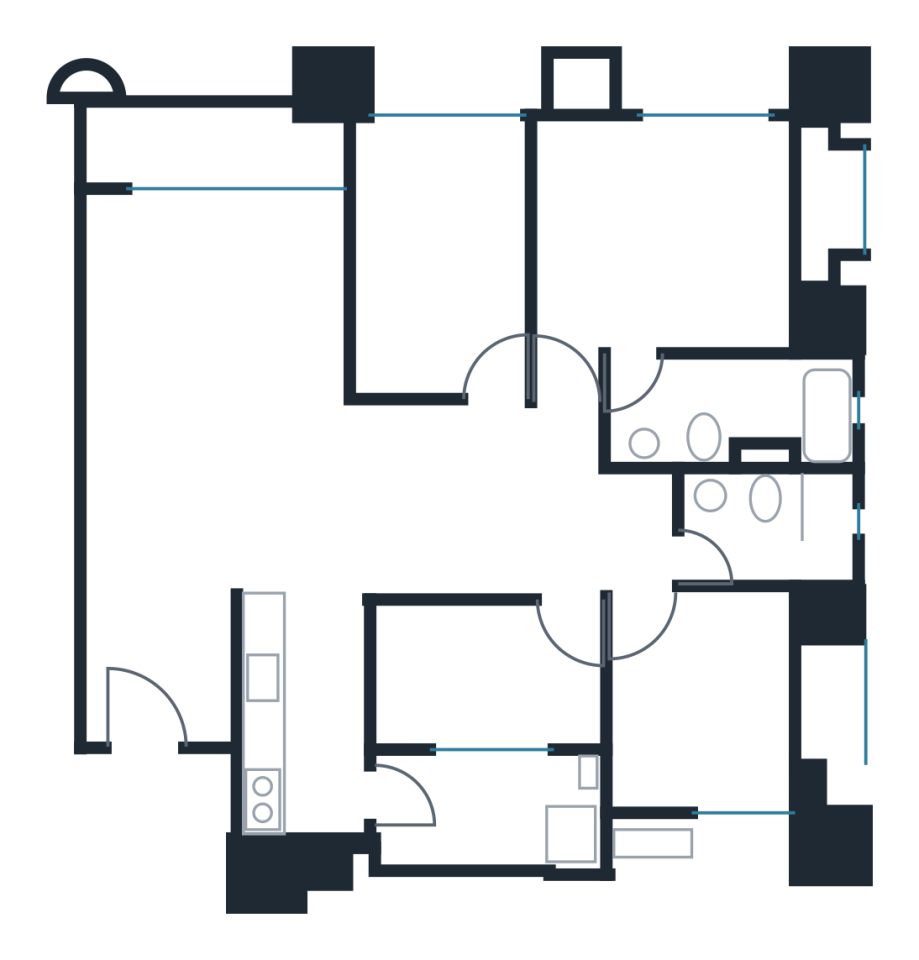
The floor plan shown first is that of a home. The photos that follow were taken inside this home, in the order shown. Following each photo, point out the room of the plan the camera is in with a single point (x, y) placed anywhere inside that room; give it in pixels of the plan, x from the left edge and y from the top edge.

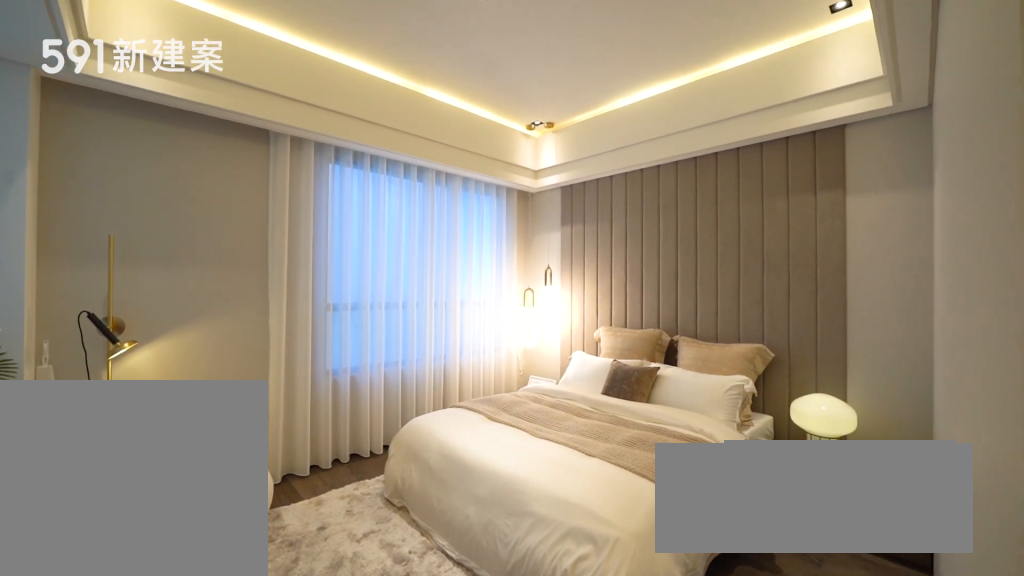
(668, 238)
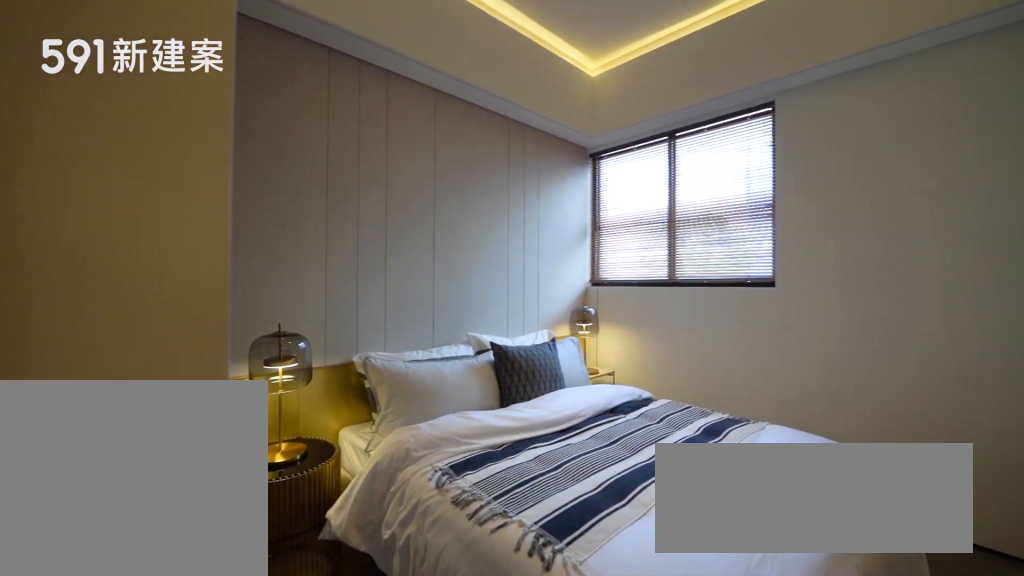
(703, 711)
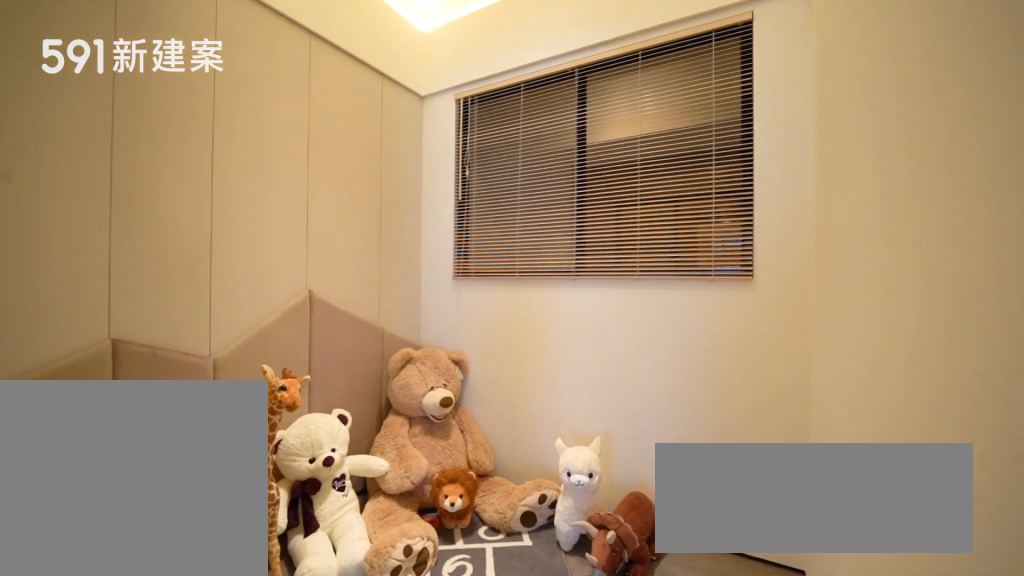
(481, 677)
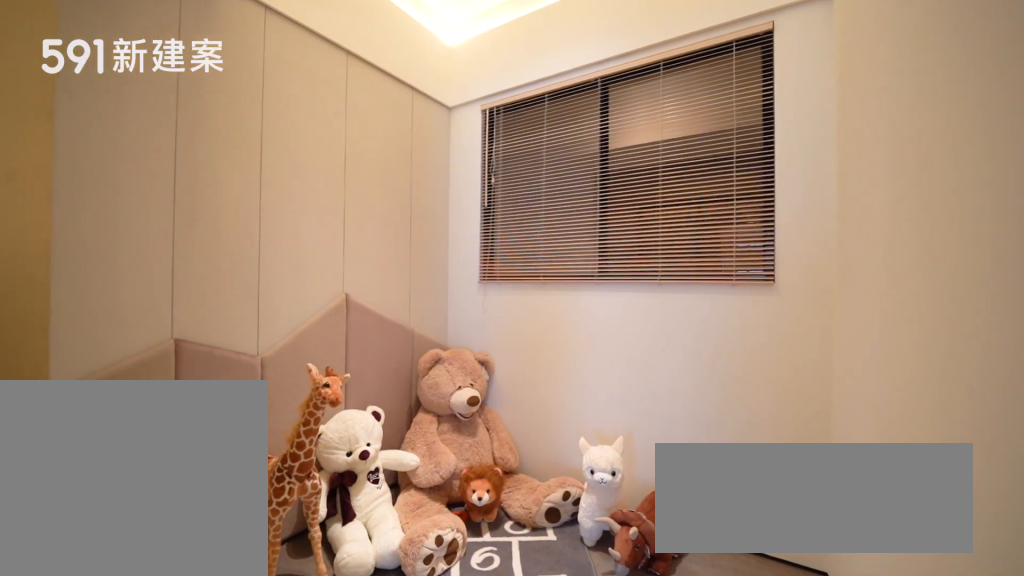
(481, 677)
